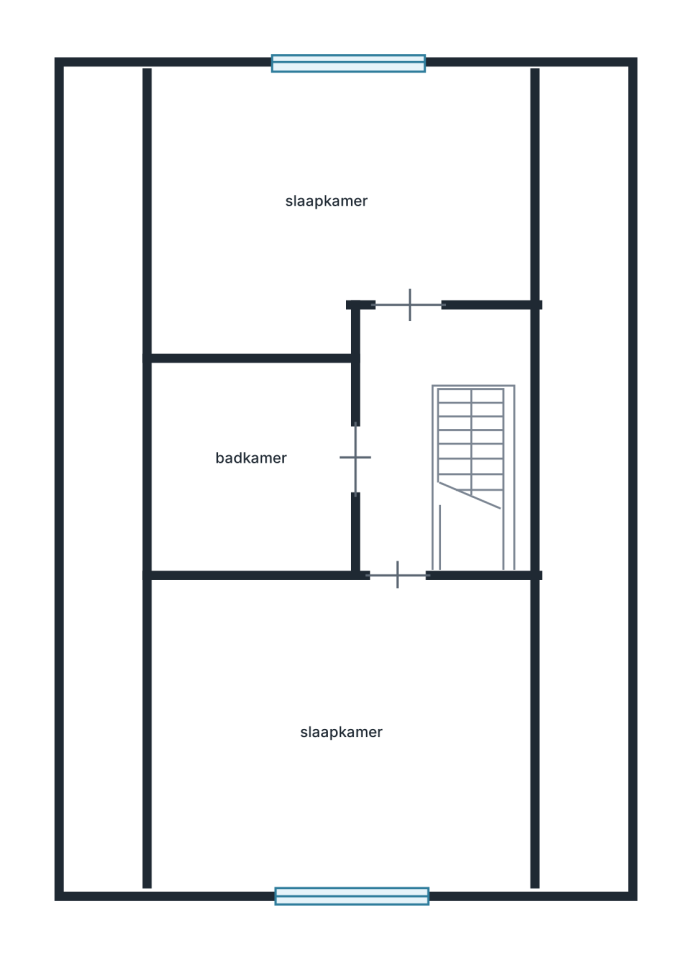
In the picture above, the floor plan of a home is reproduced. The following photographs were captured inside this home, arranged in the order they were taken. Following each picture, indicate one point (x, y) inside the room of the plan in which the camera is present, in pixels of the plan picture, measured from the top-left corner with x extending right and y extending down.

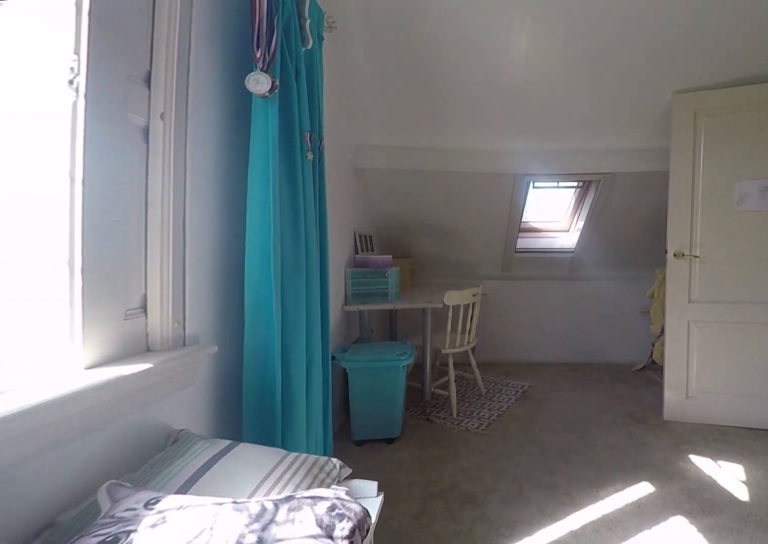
(332, 203)
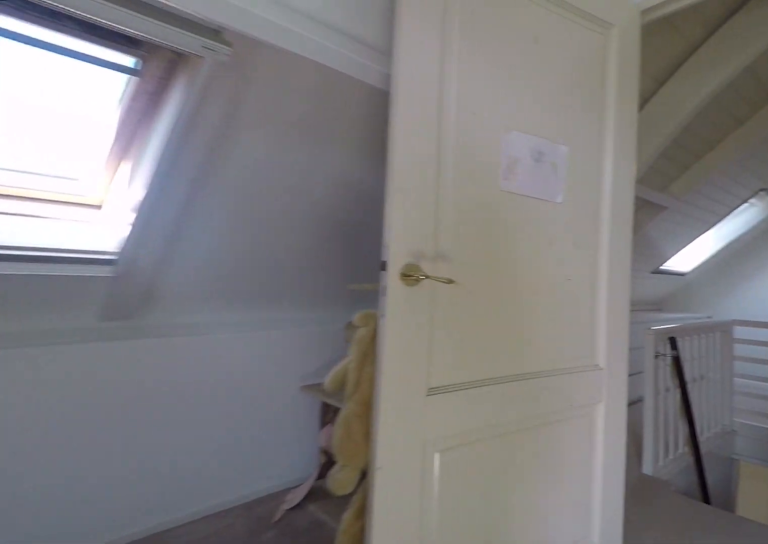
(332, 203)
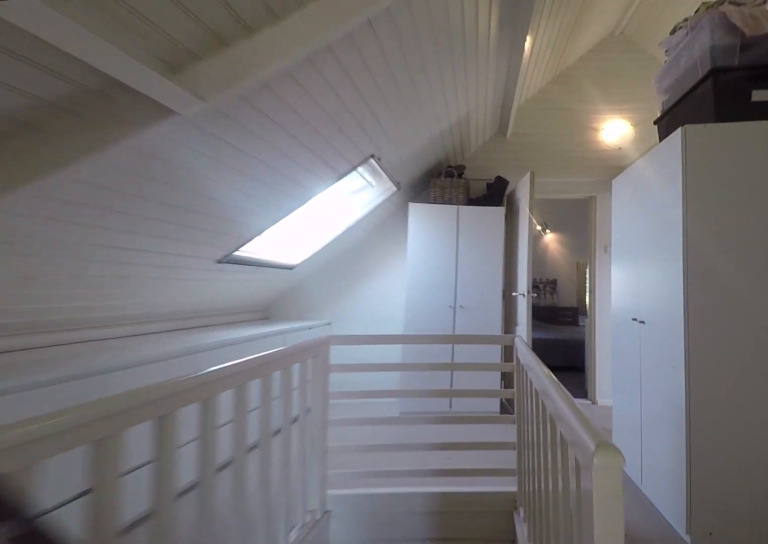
(434, 424)
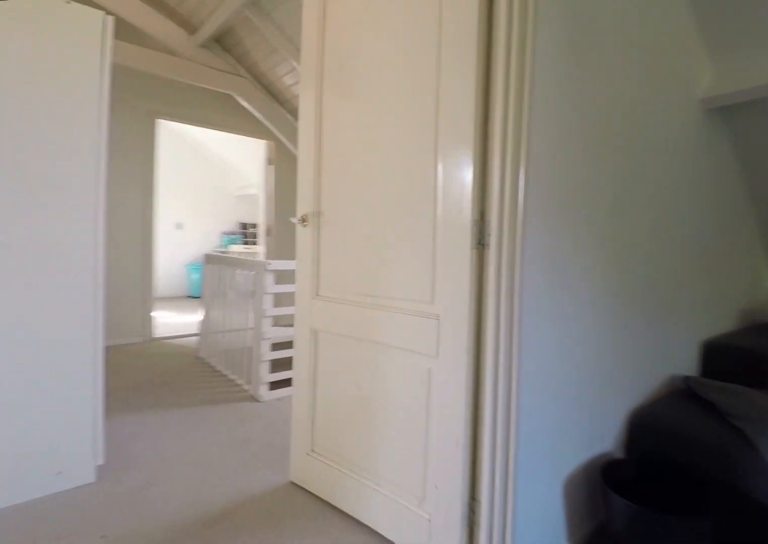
(395, 682)
